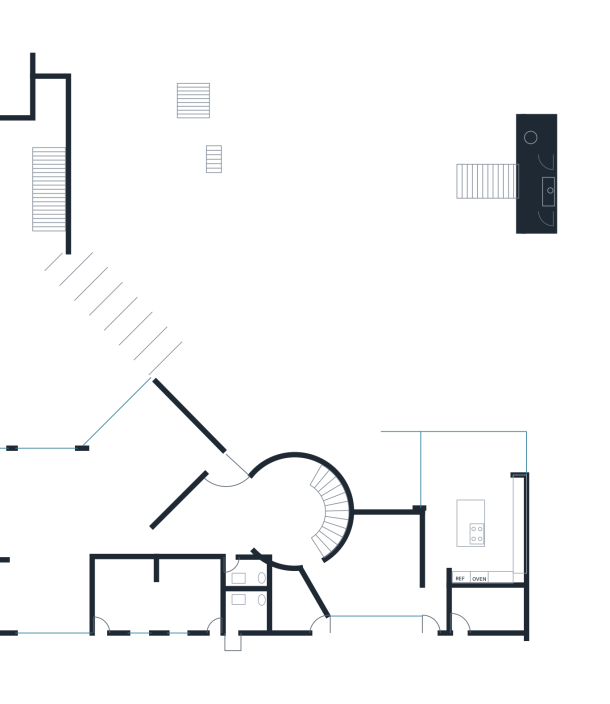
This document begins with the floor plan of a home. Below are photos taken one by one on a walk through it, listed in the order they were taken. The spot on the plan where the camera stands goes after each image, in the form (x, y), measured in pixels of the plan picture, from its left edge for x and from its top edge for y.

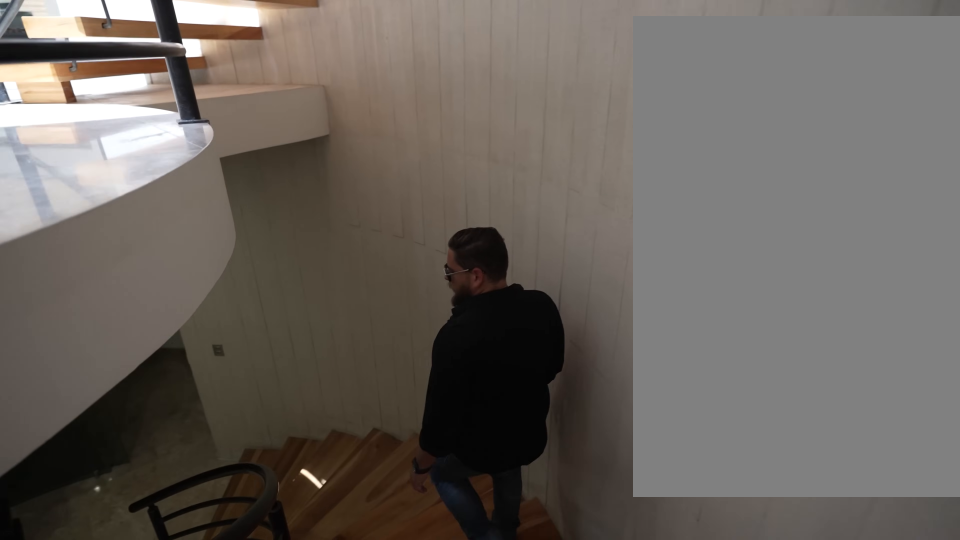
(329, 539)
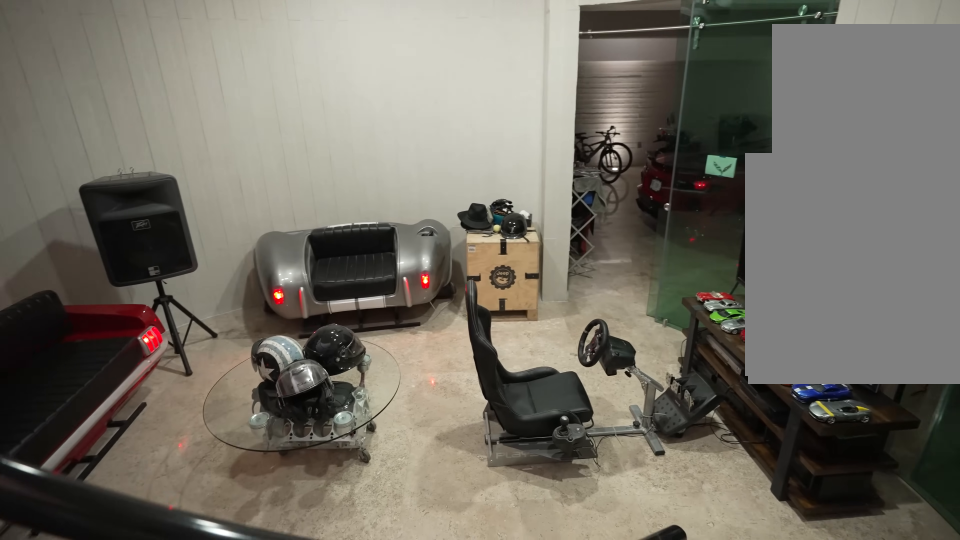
(329, 539)
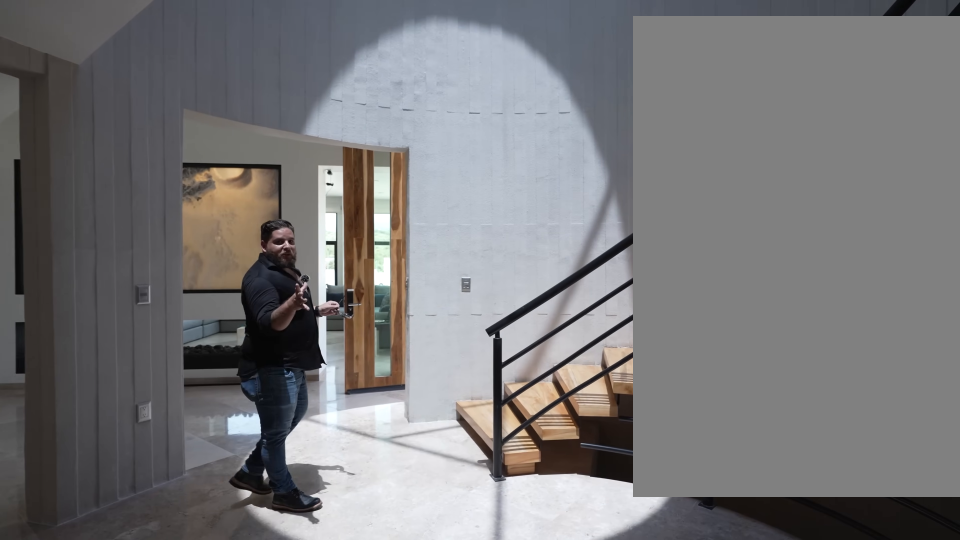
(280, 542)
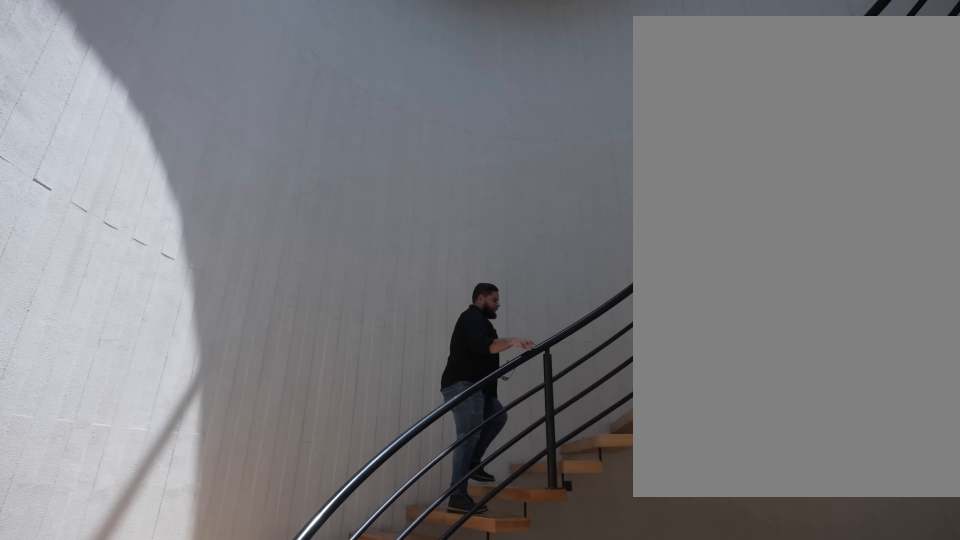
(269, 520)
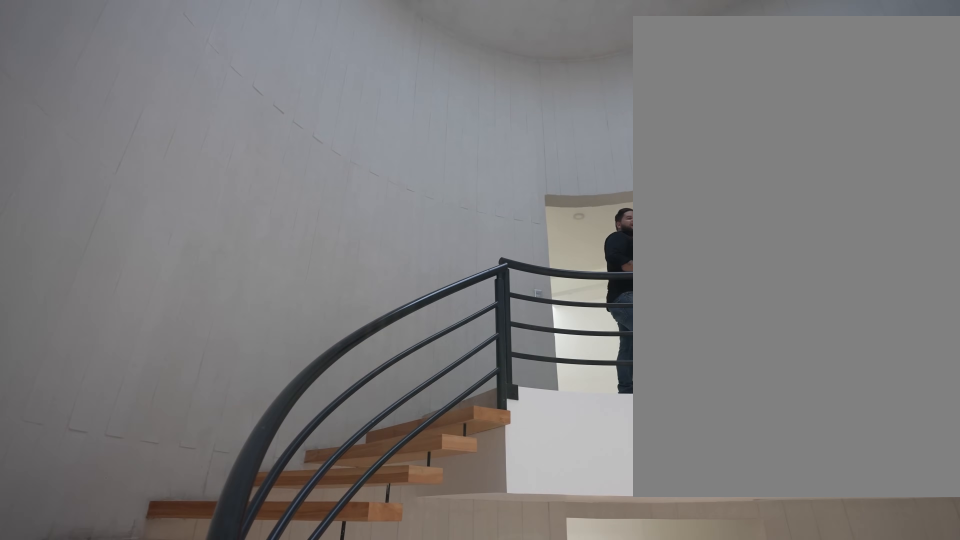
(268, 506)
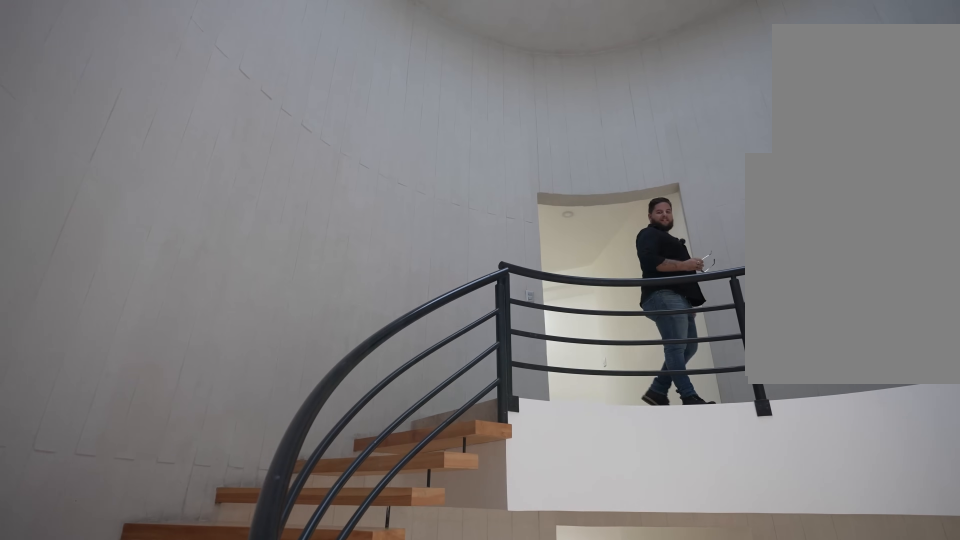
(269, 501)
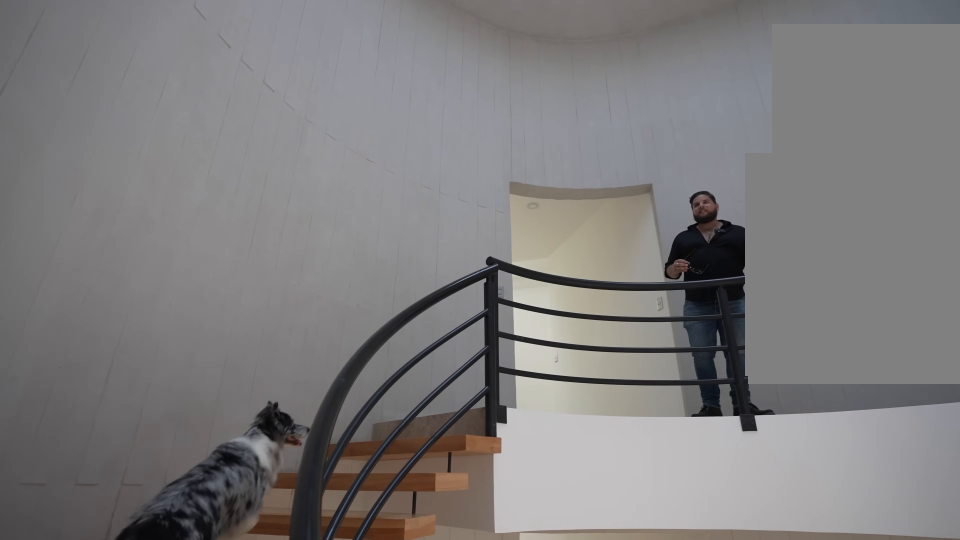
(282, 482)
